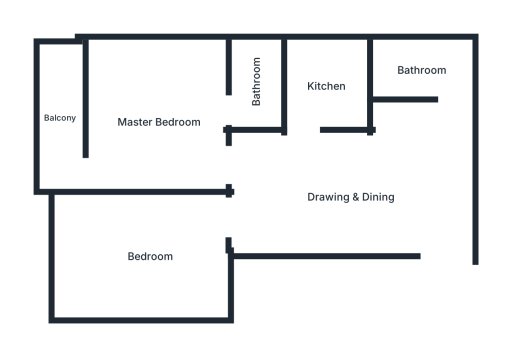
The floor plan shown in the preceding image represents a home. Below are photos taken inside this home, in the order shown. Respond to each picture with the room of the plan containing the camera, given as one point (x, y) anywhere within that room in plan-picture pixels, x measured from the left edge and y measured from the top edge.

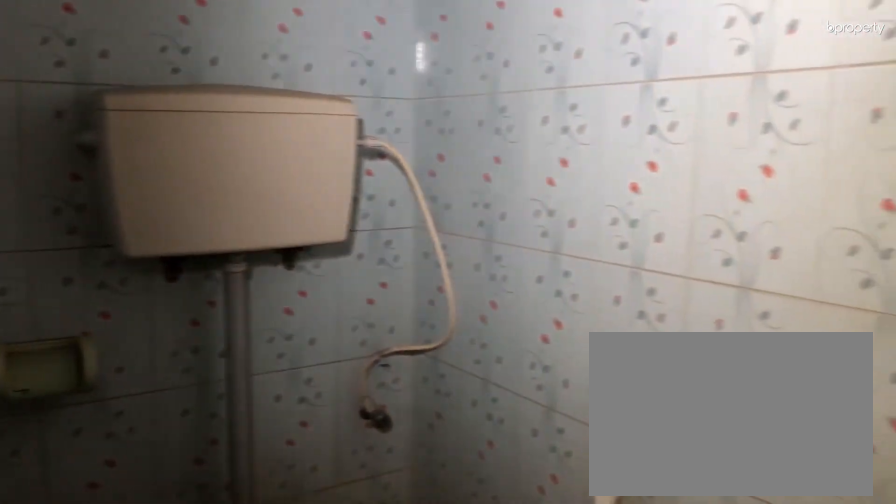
(420, 70)
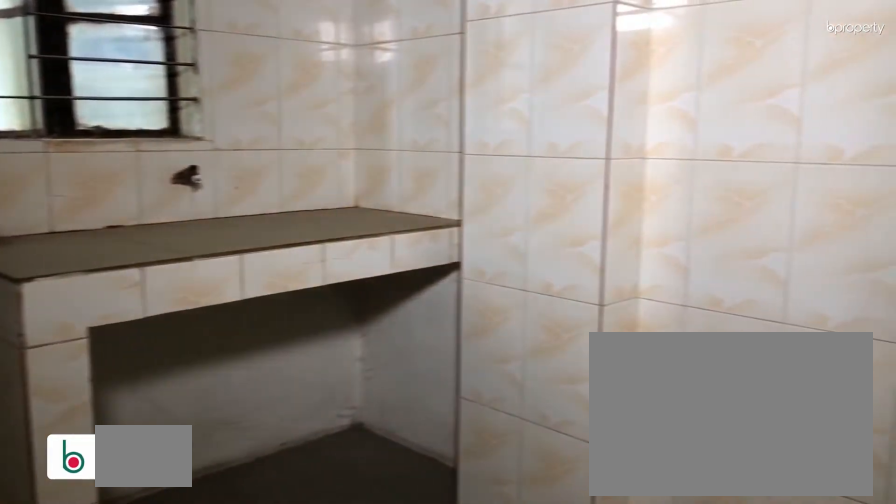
(326, 83)
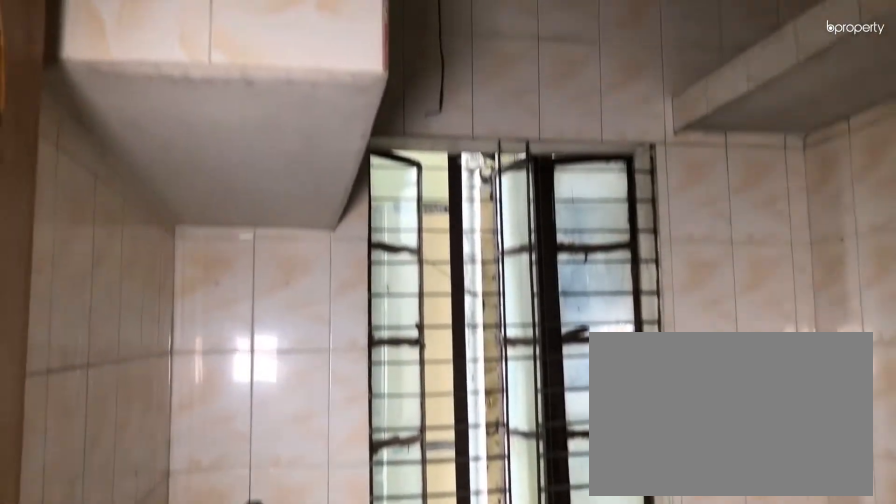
(327, 82)
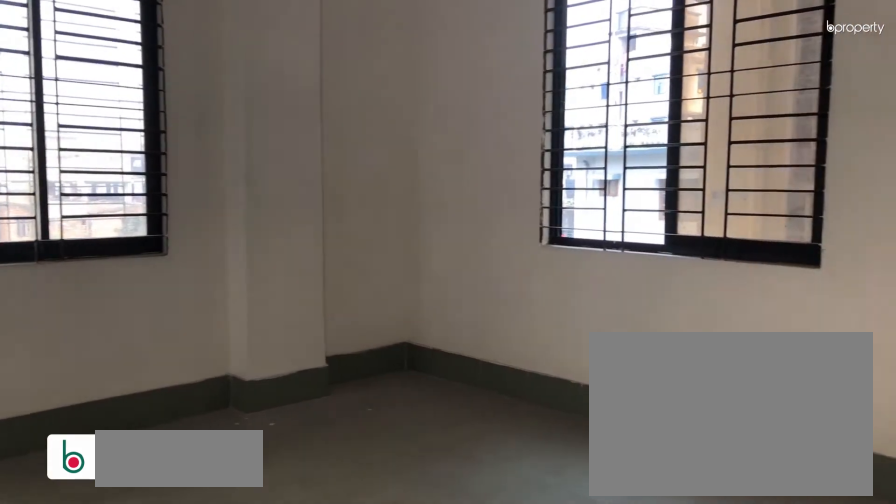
(156, 126)
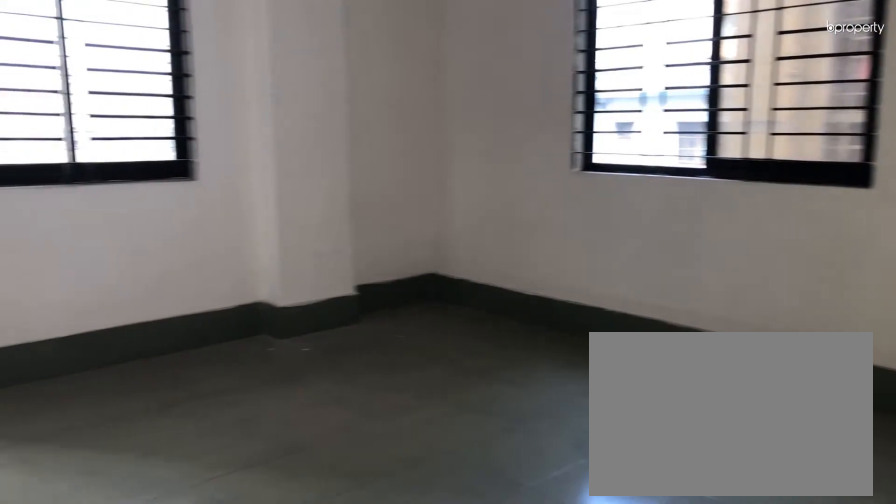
(156, 126)
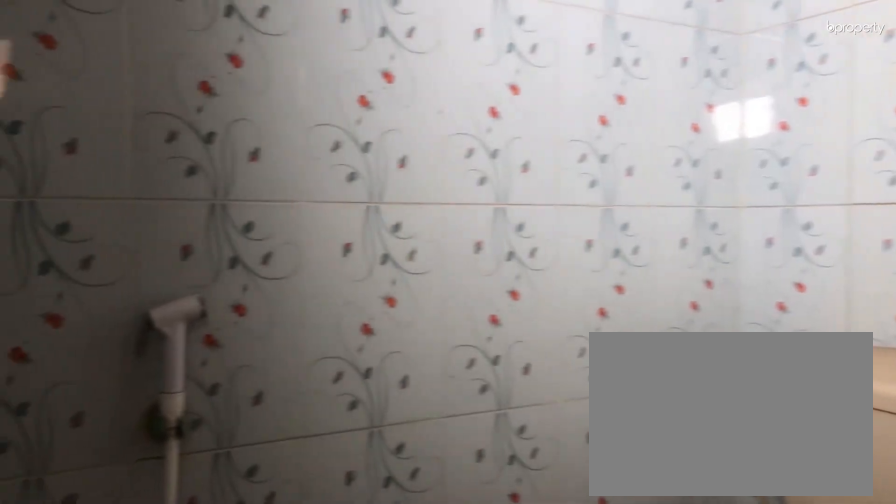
(254, 90)
